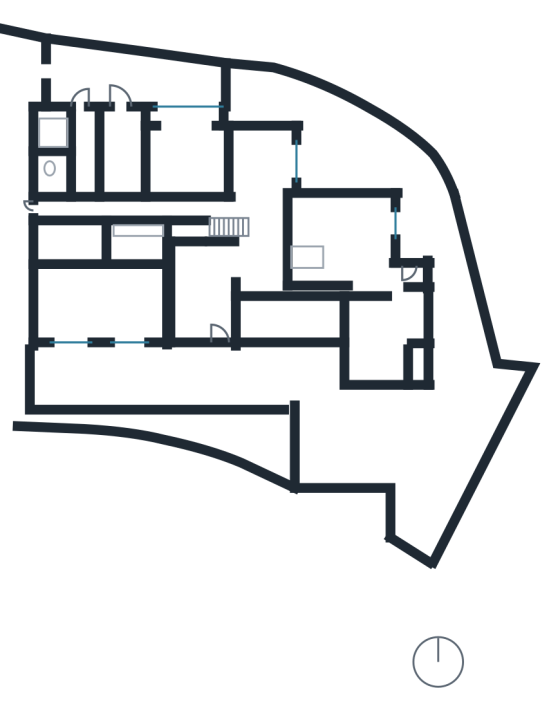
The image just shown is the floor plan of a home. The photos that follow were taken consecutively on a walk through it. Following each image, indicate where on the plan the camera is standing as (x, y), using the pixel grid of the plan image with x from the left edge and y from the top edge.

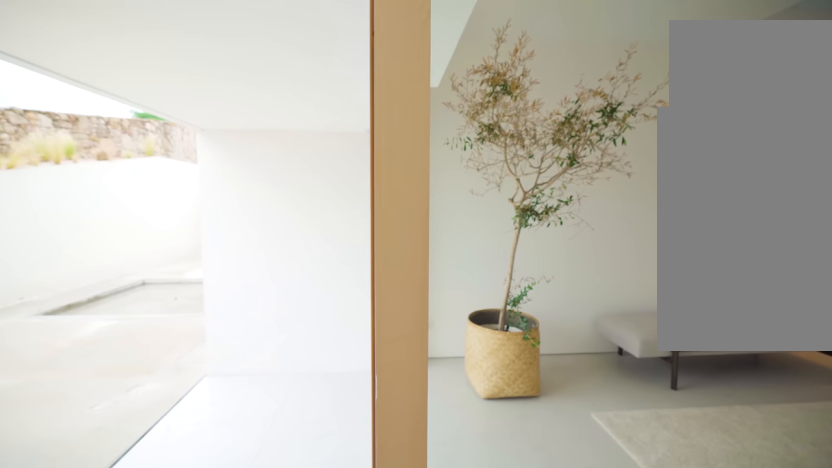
(220, 327)
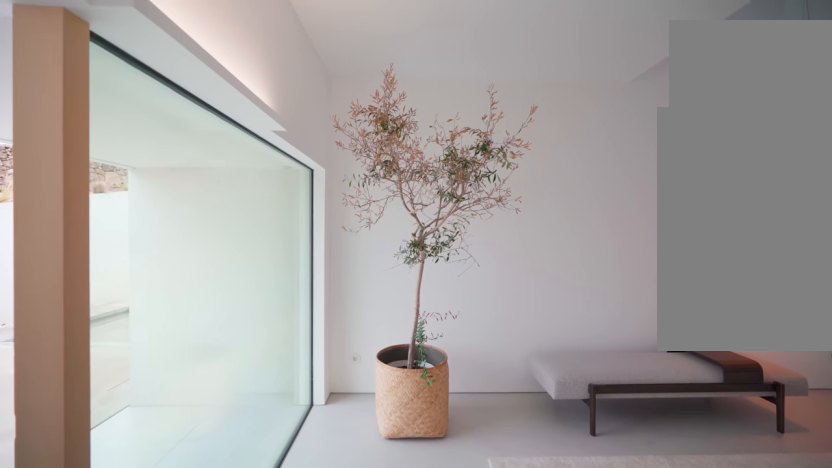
(219, 328)
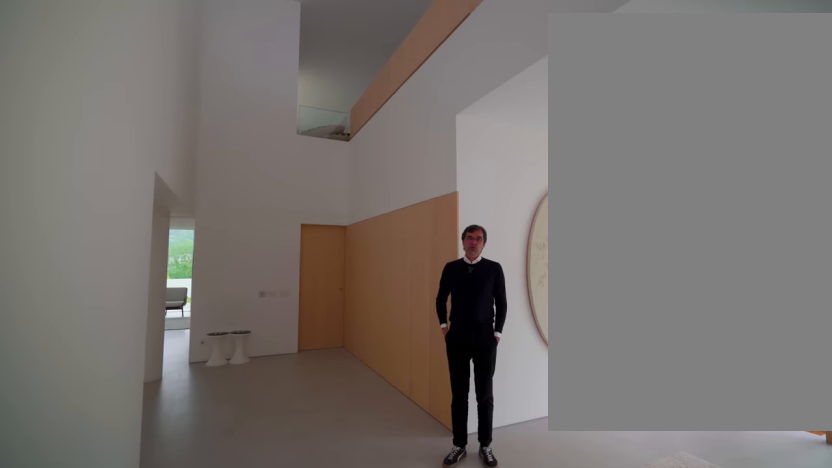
(190, 259)
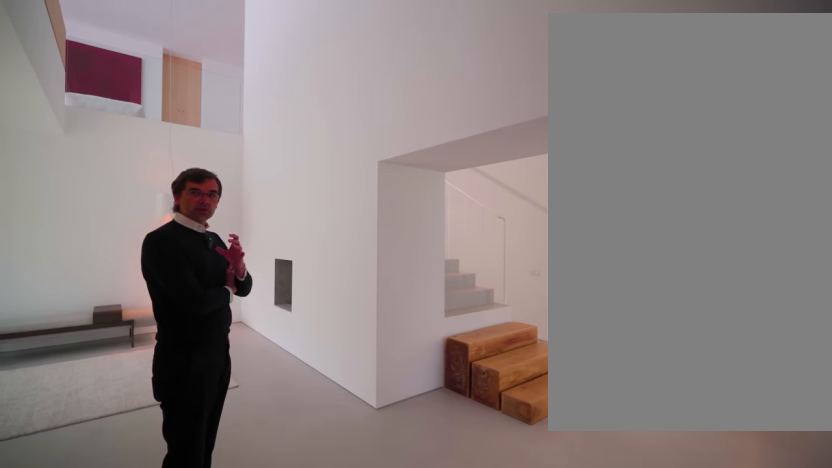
(273, 260)
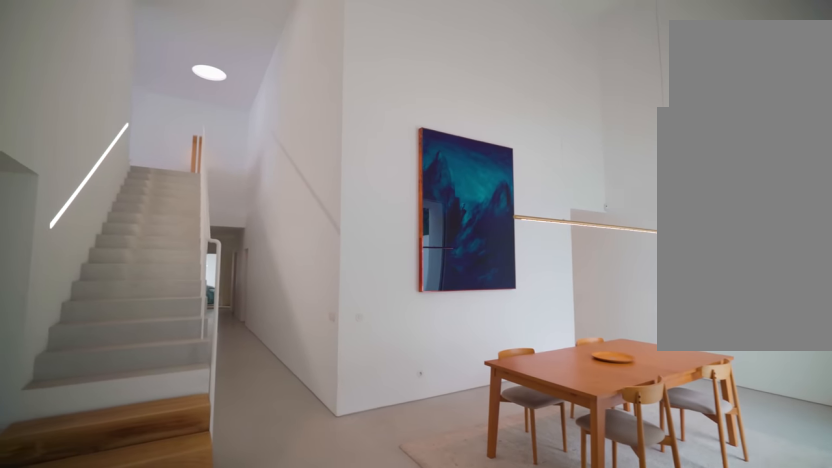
(276, 222)
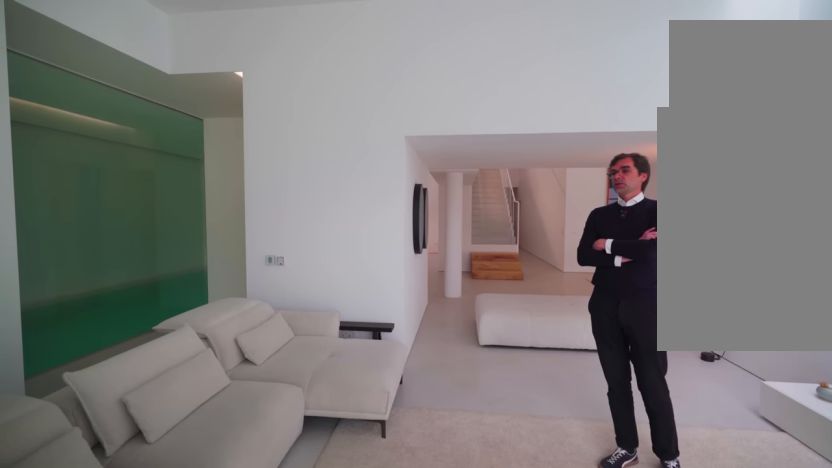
(373, 235)
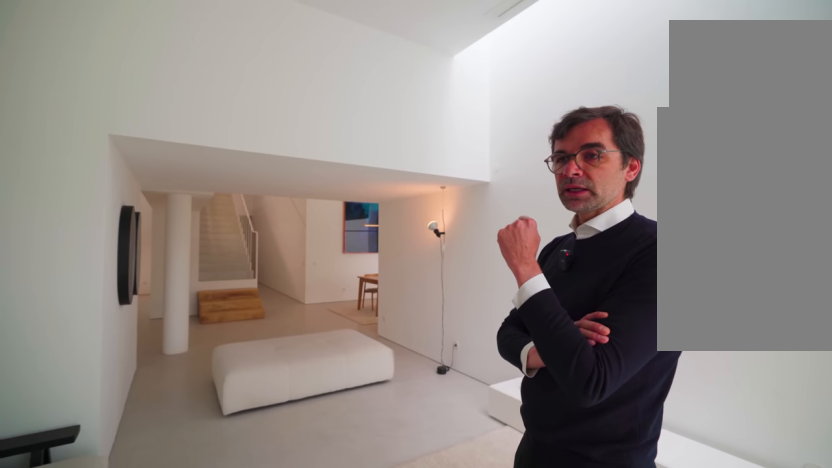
(380, 271)
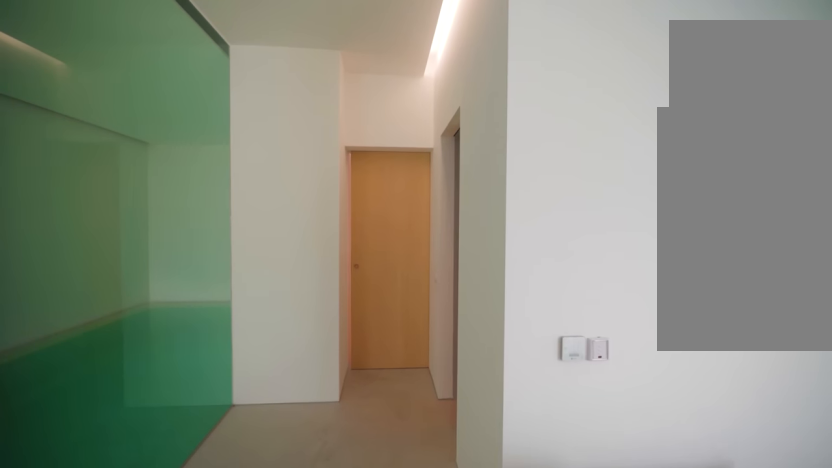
(362, 250)
